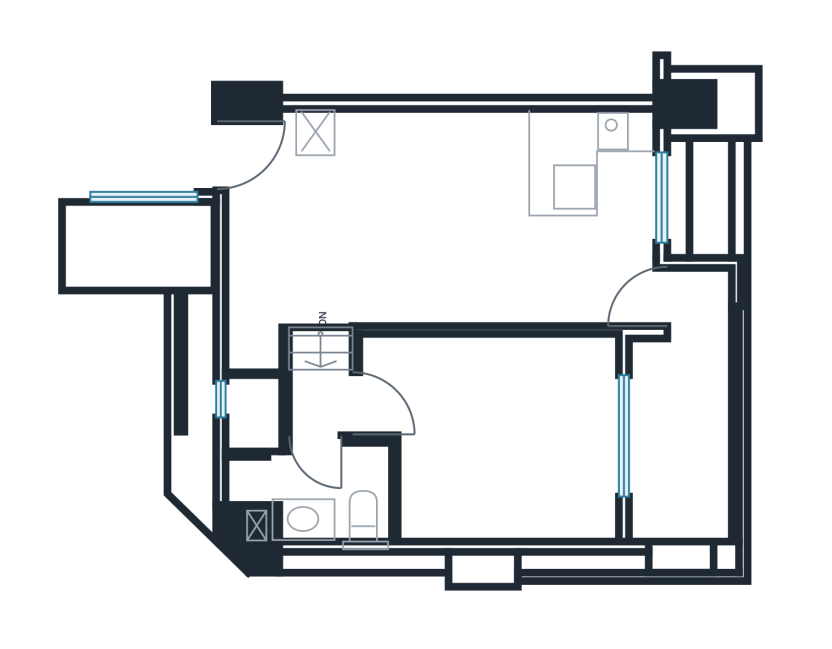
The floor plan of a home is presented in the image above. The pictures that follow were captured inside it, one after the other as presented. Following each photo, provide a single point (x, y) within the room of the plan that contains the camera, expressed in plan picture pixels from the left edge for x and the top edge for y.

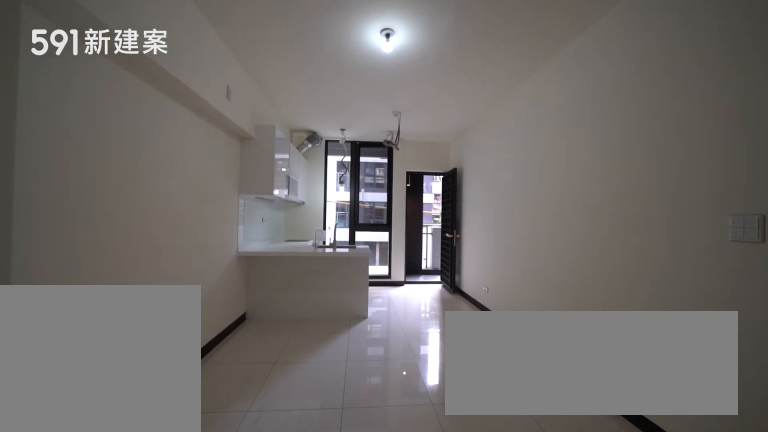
(381, 231)
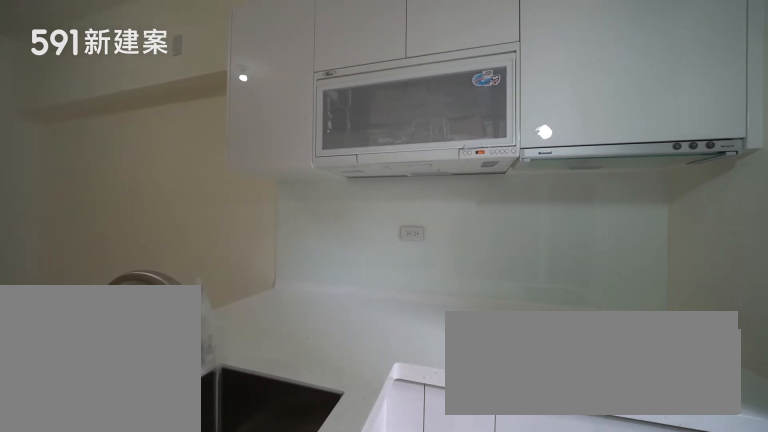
(585, 187)
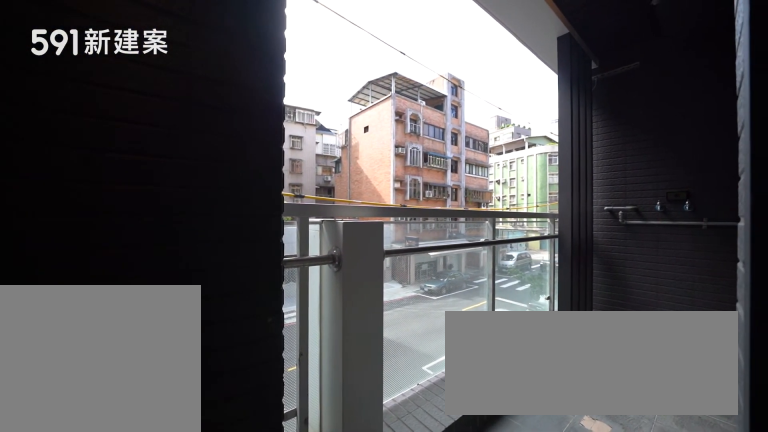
(683, 418)
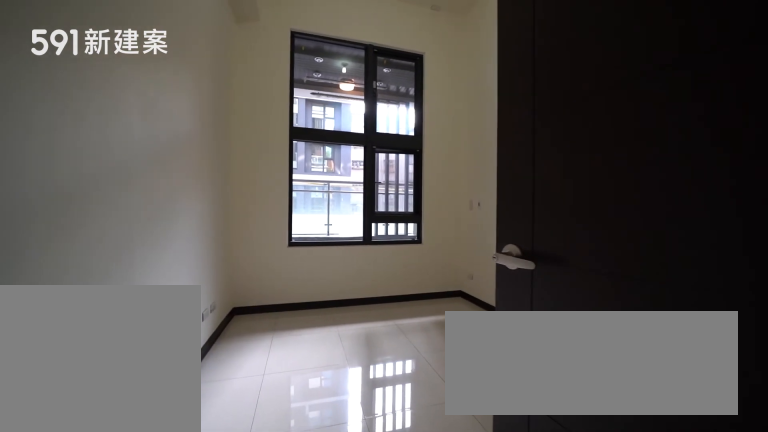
(499, 436)
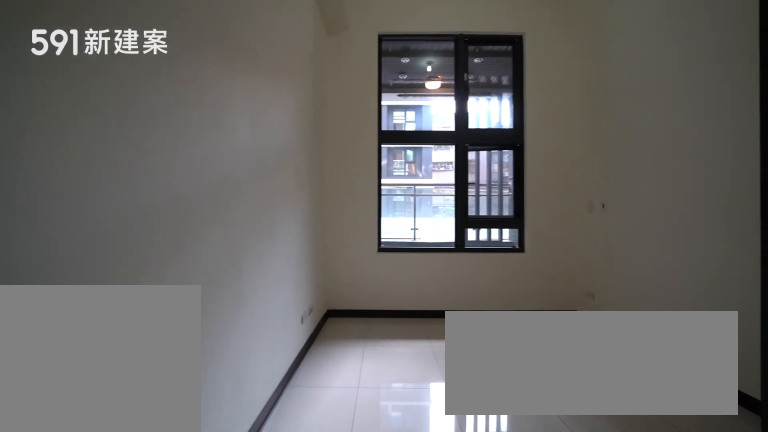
(499, 436)
